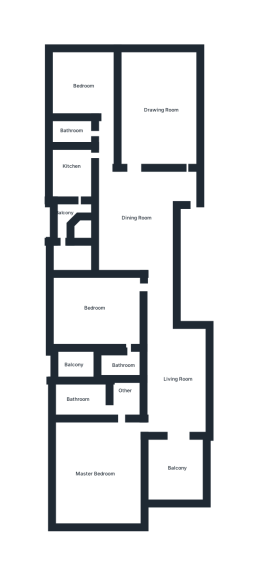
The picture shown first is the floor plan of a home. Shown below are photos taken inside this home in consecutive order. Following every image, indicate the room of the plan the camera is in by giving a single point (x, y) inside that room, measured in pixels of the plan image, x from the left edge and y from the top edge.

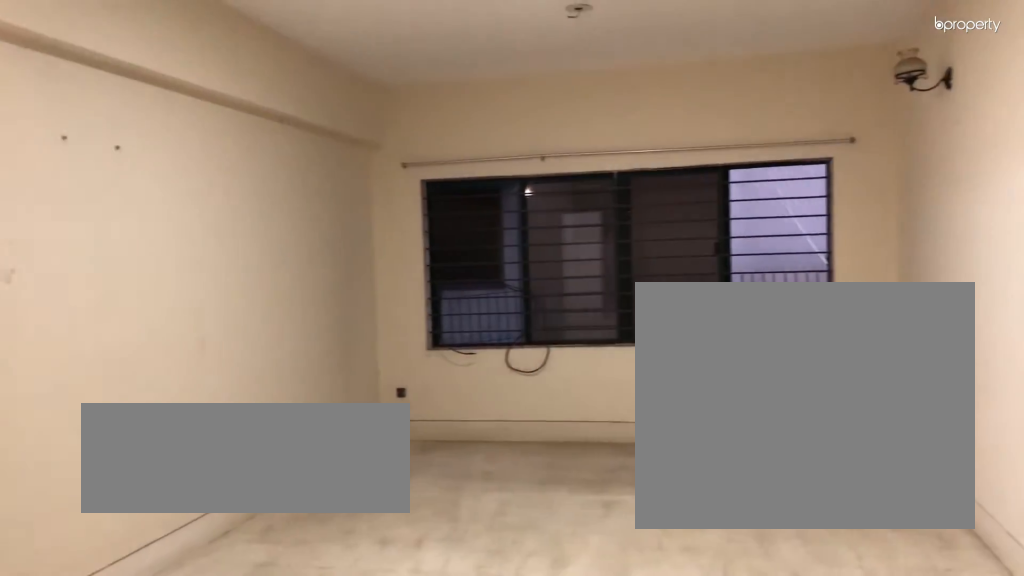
(152, 111)
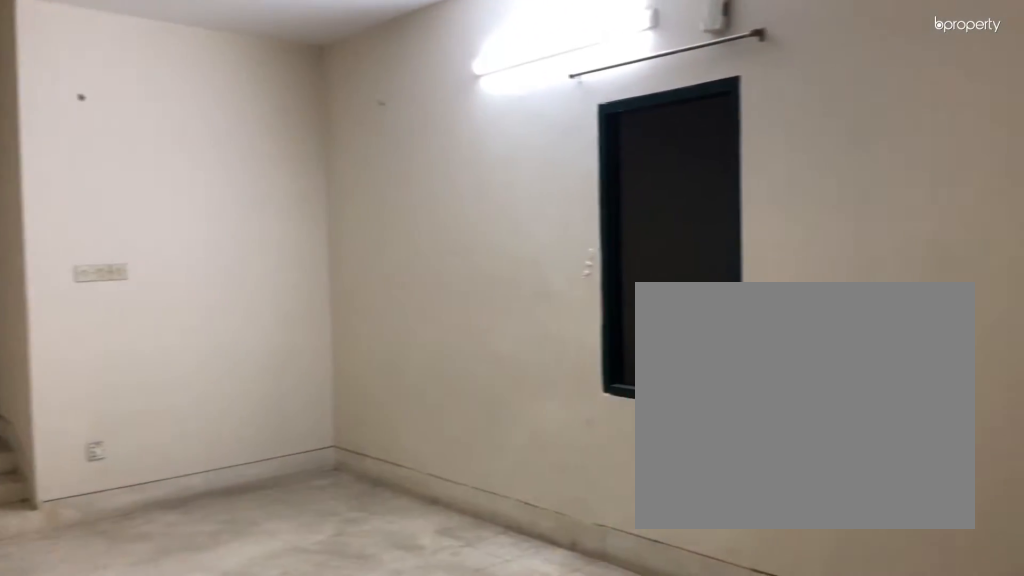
(136, 212)
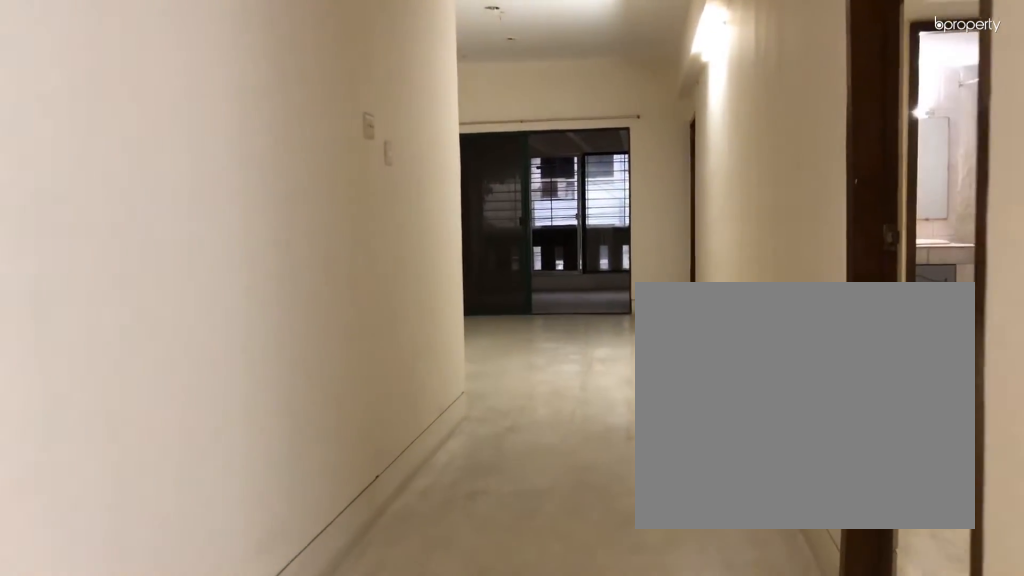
(179, 380)
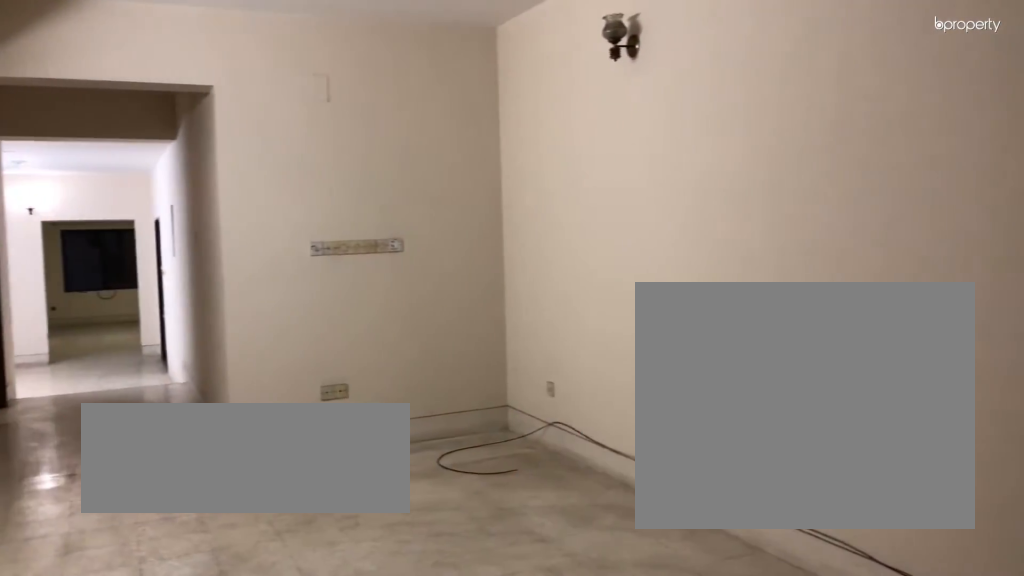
(179, 380)
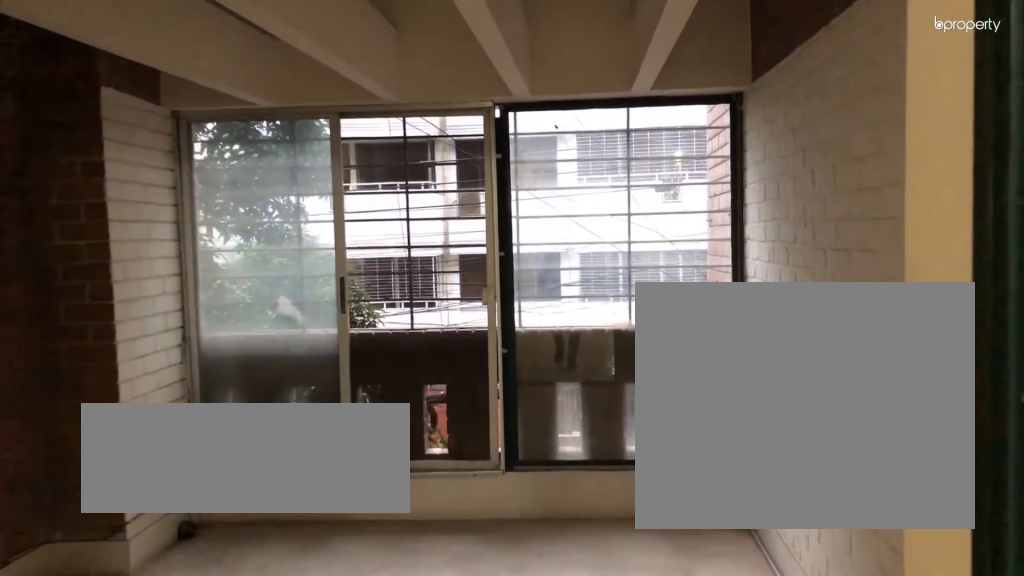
(175, 468)
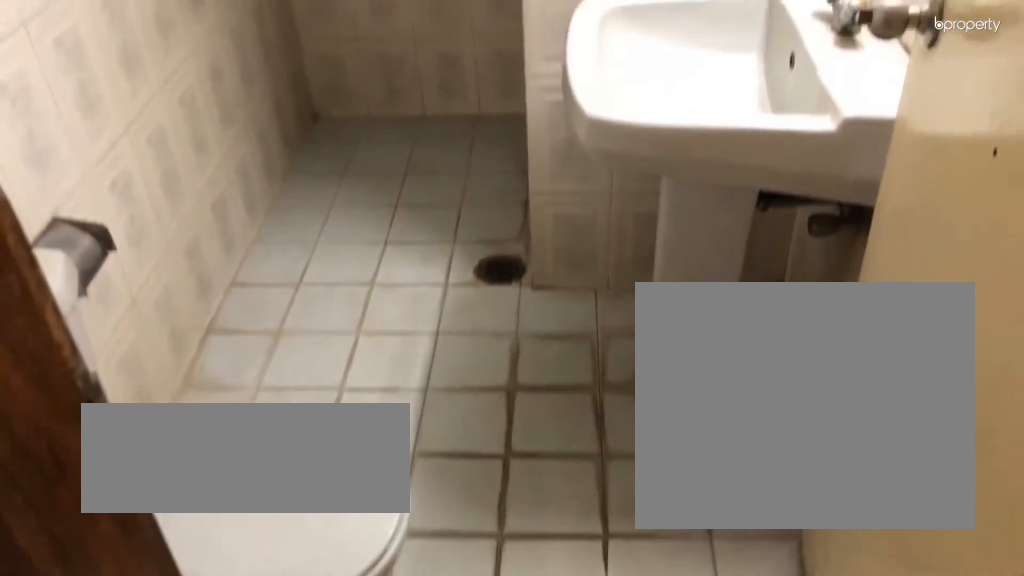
(78, 131)
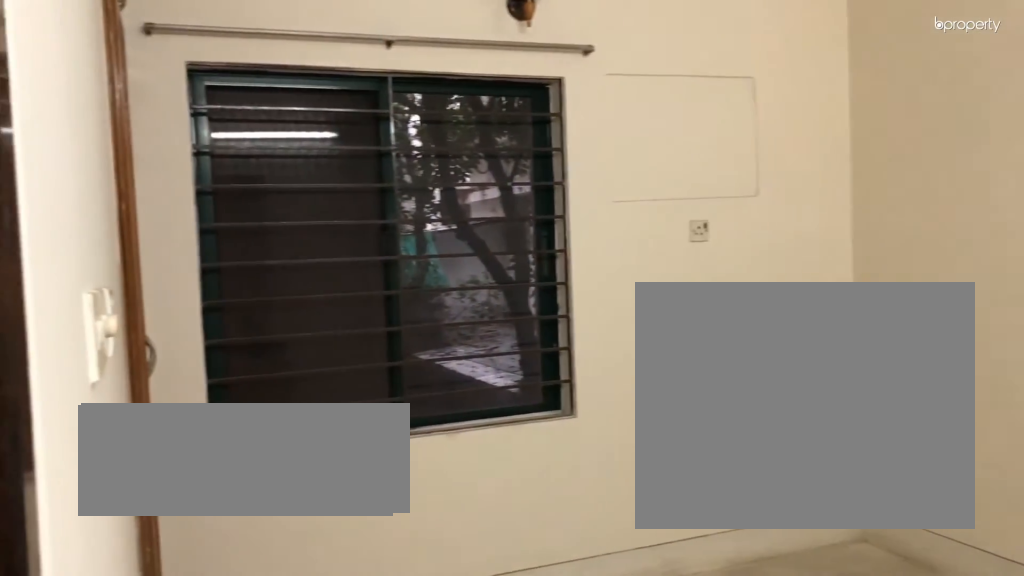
(84, 85)
